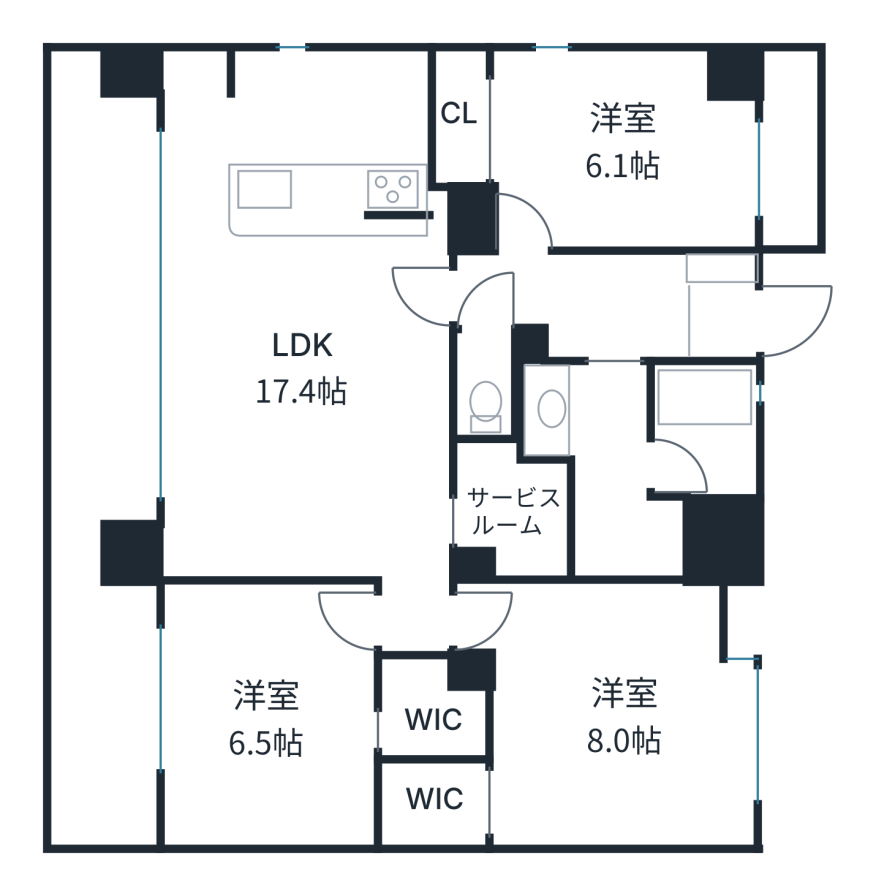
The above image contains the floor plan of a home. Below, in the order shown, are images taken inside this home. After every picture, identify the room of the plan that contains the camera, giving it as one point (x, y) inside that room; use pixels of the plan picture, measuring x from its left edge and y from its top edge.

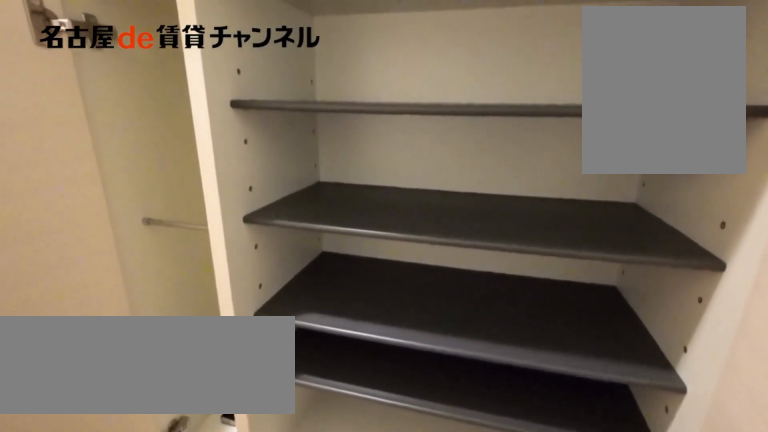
(718, 308)
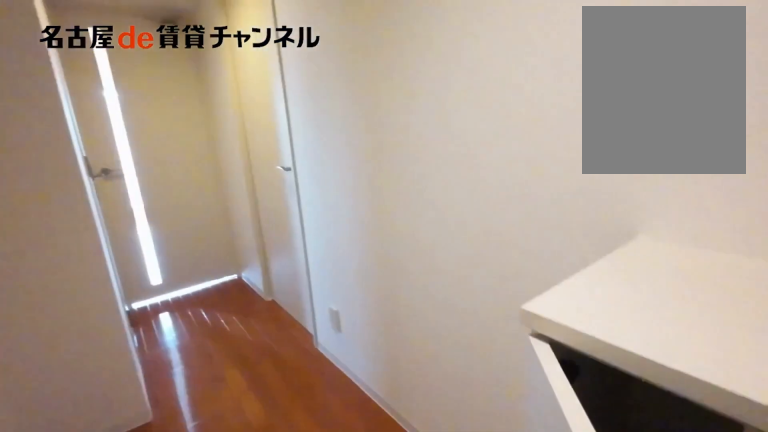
(718, 308)
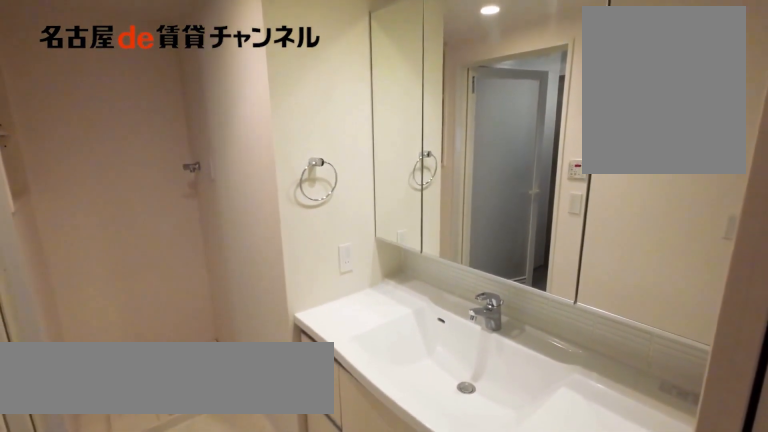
(605, 465)
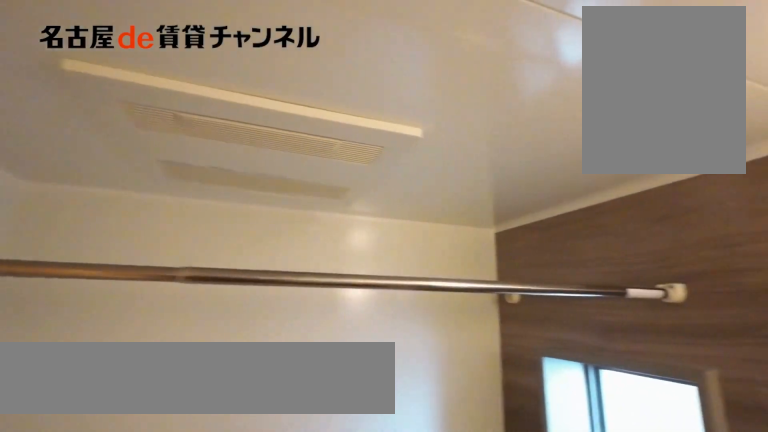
(701, 429)
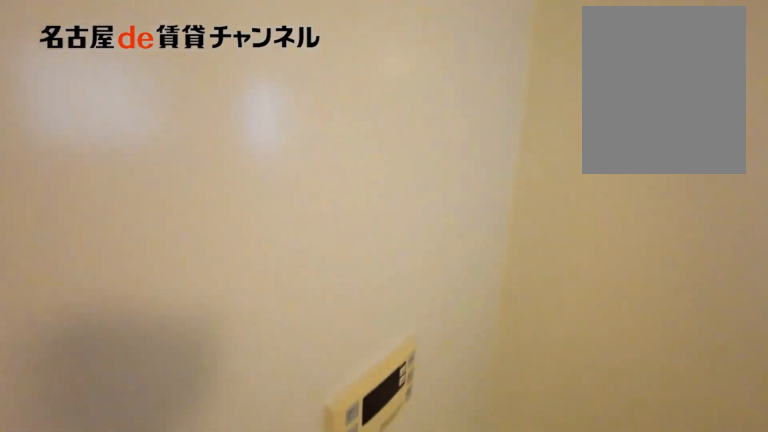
(701, 429)
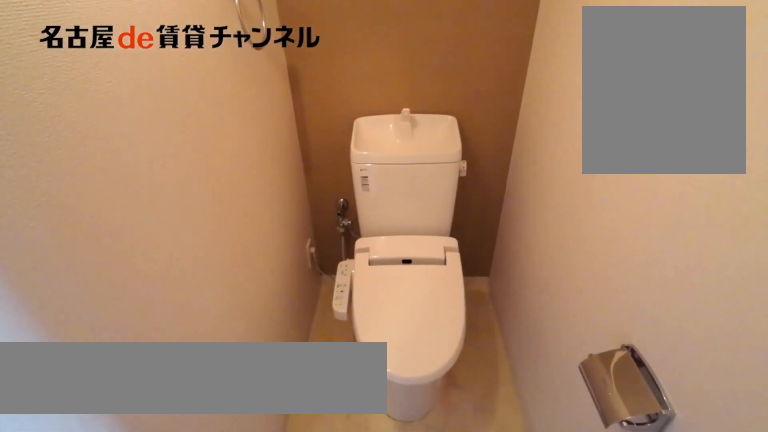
(485, 384)
